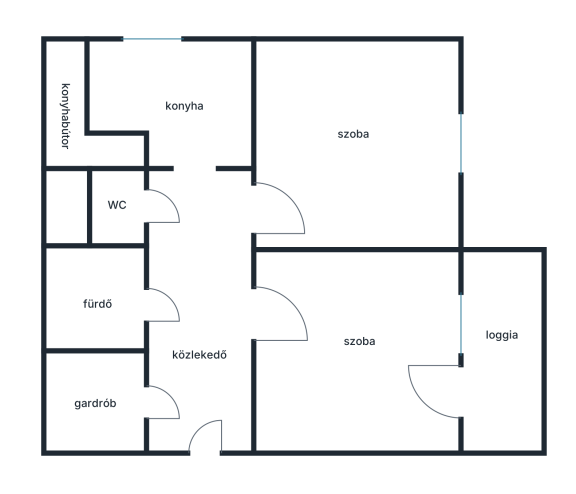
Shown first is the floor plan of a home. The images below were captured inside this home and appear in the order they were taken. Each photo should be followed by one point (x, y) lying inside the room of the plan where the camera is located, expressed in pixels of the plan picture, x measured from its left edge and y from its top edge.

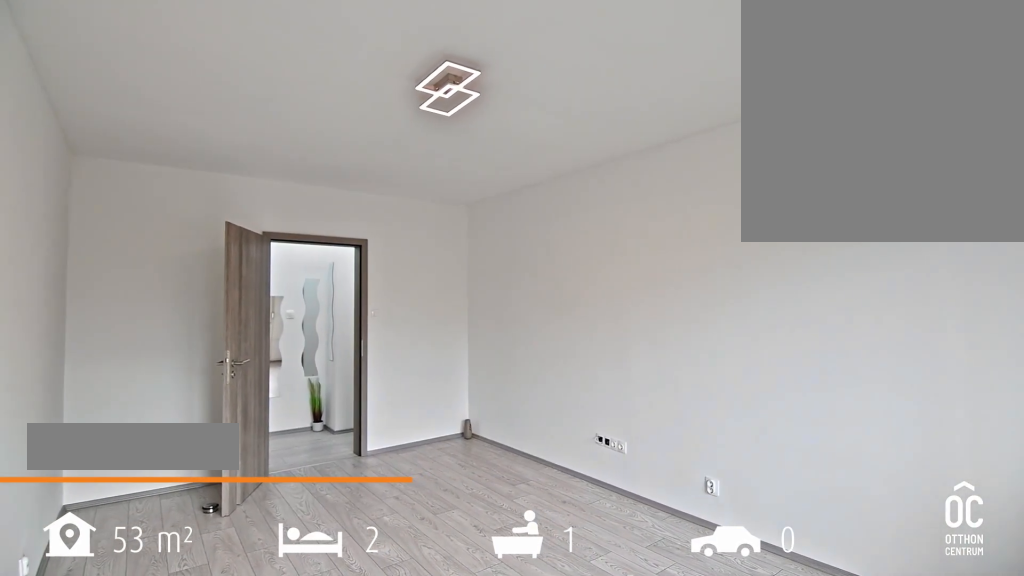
(367, 354)
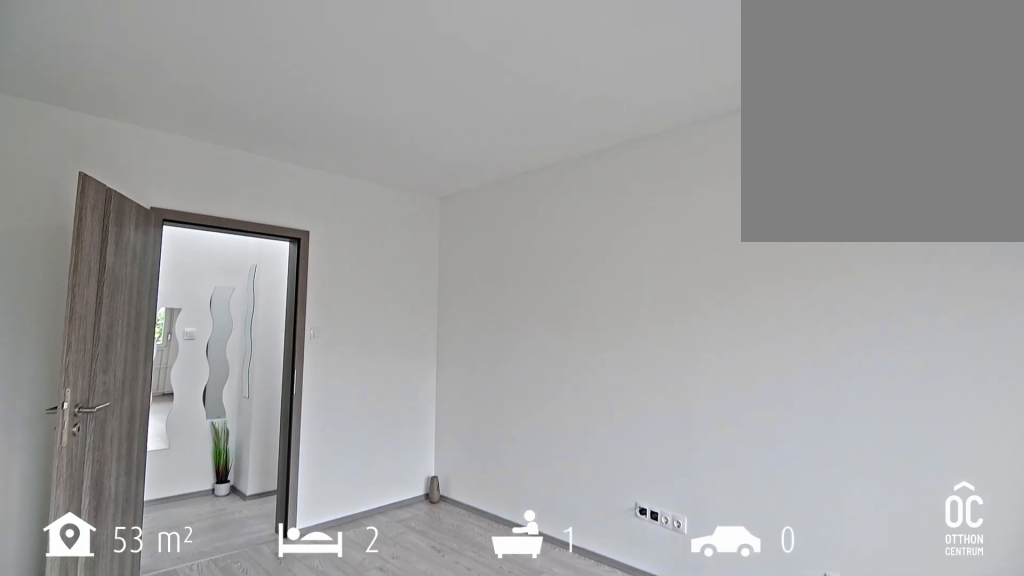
(367, 354)
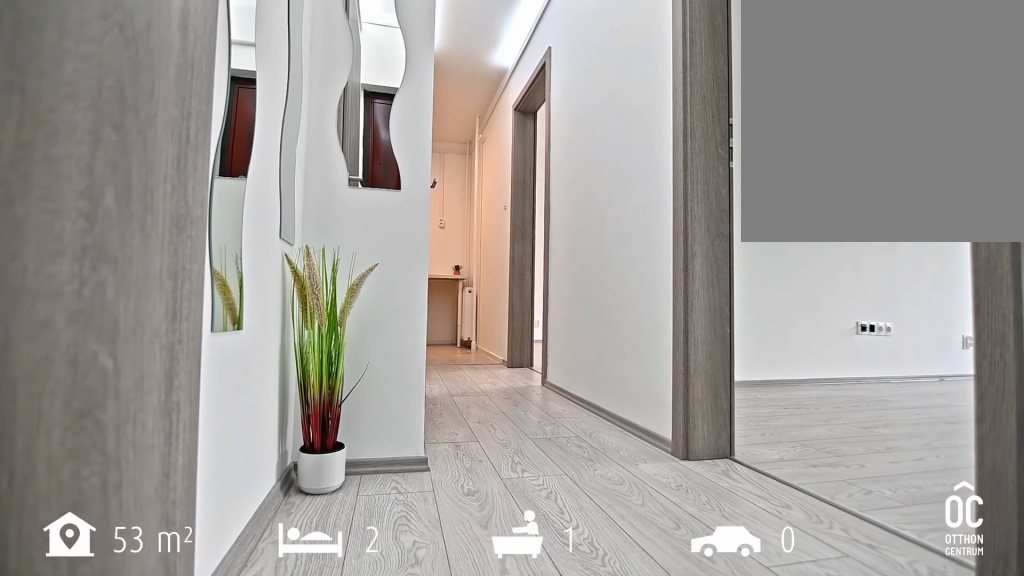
(205, 403)
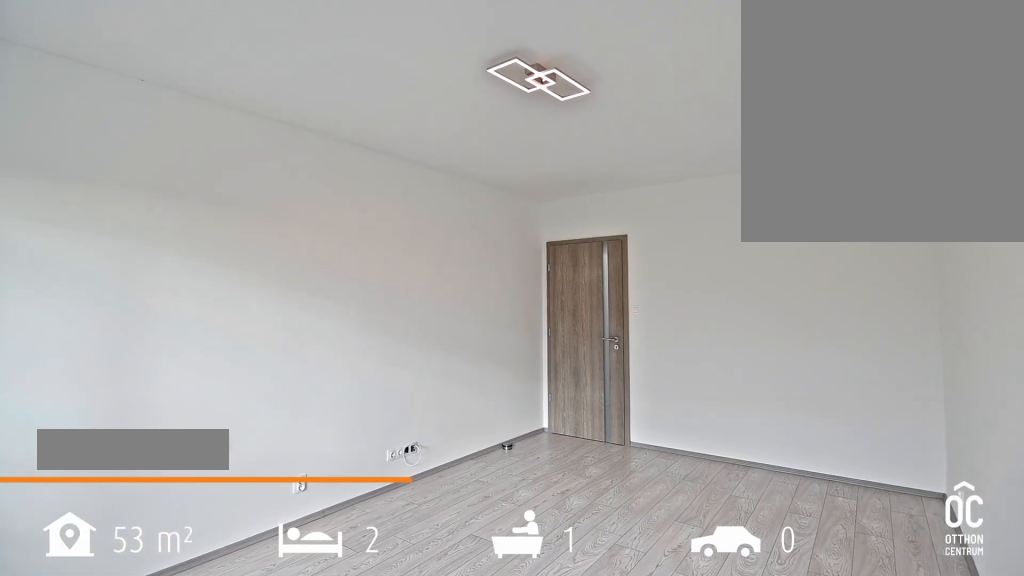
(352, 154)
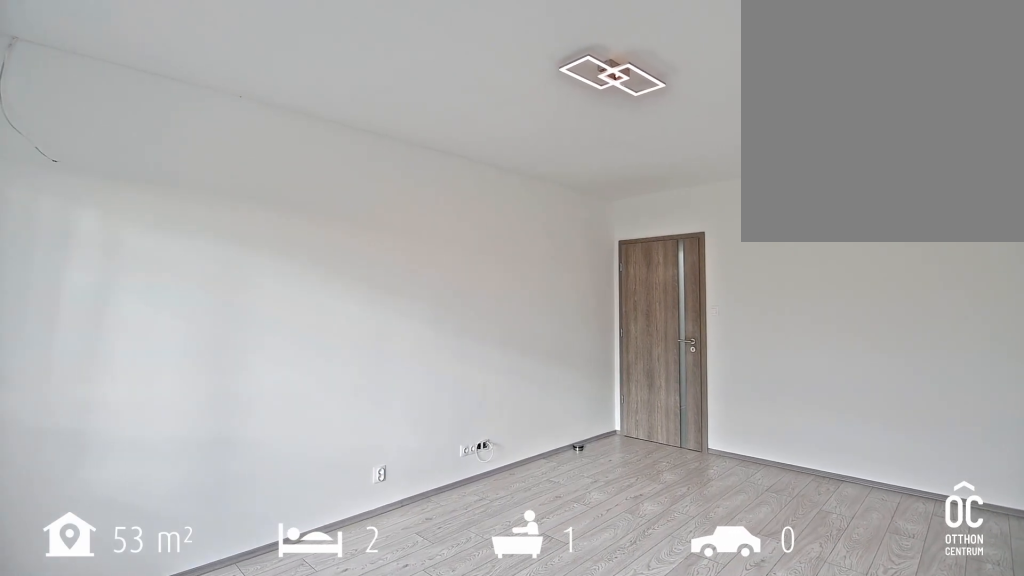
(352, 154)
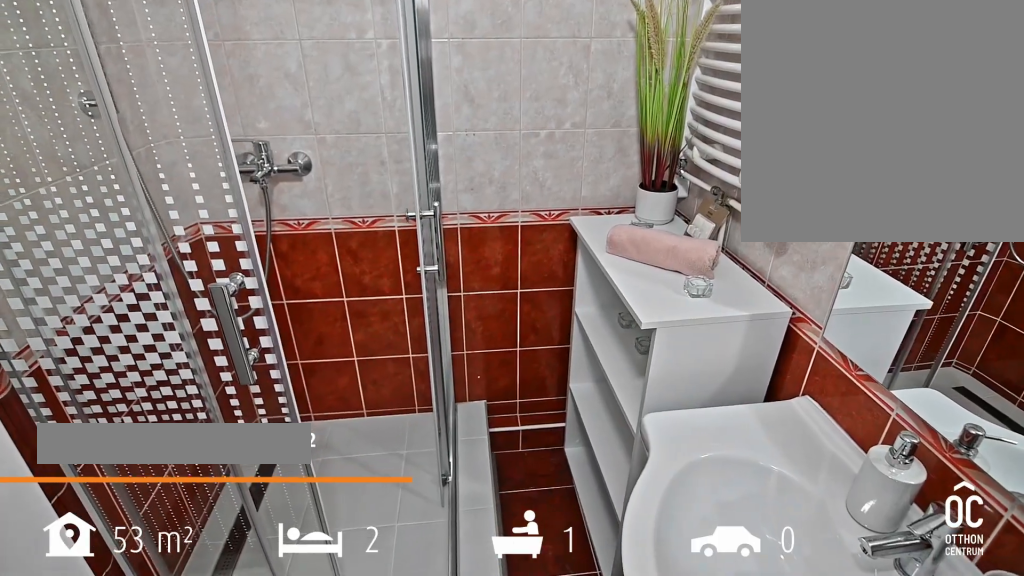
(96, 302)
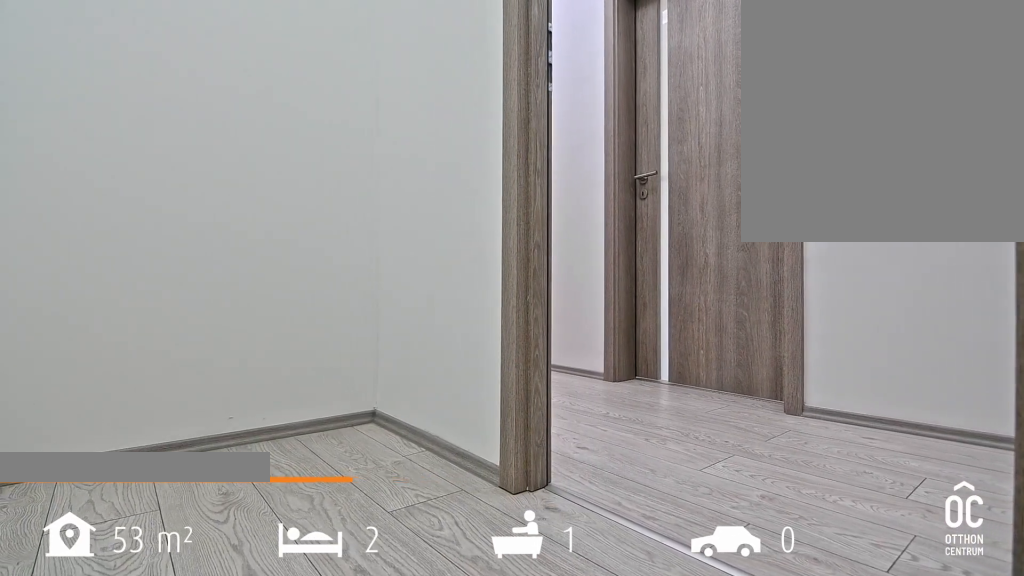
(95, 404)
